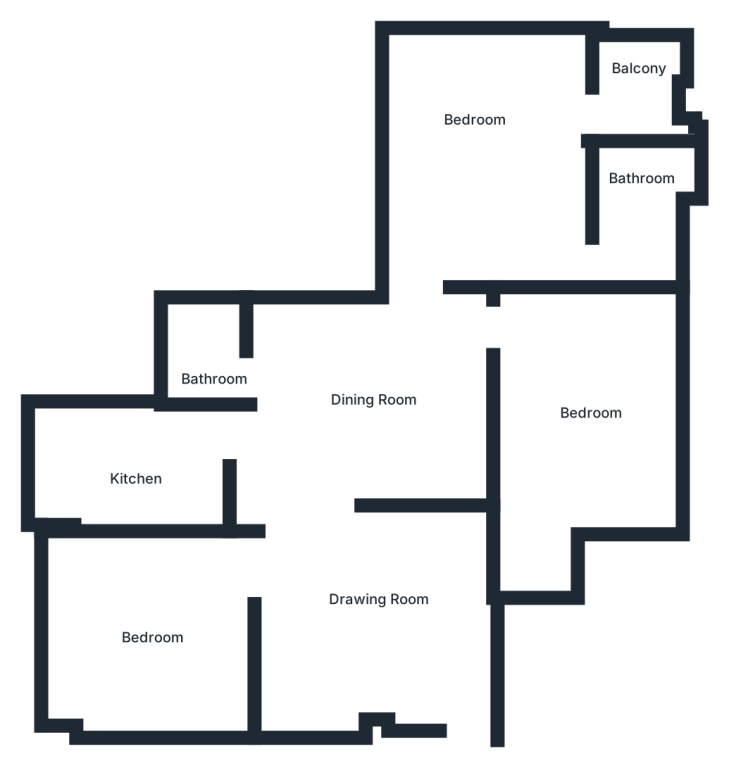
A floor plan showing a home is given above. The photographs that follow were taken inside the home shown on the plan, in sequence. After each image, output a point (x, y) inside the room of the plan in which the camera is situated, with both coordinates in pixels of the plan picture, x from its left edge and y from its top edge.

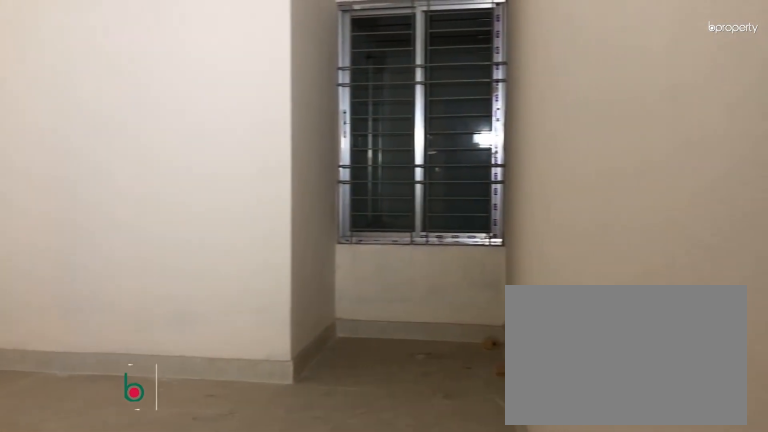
(584, 409)
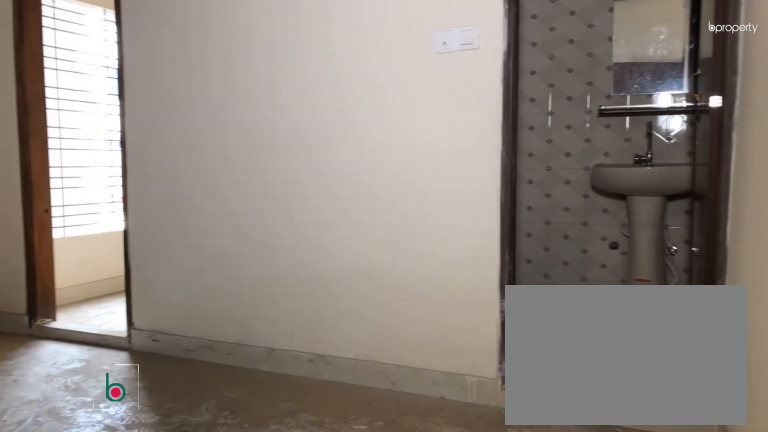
(562, 118)
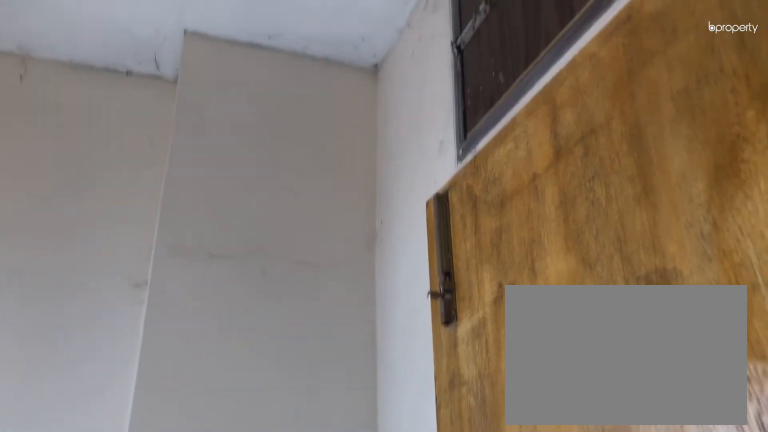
(626, 98)
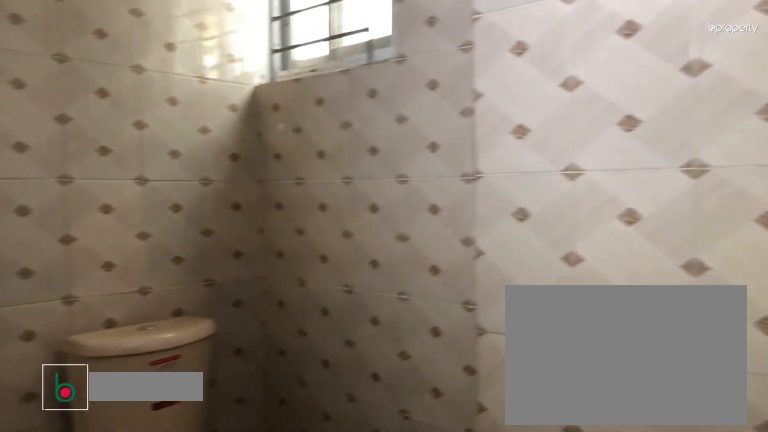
(635, 186)
